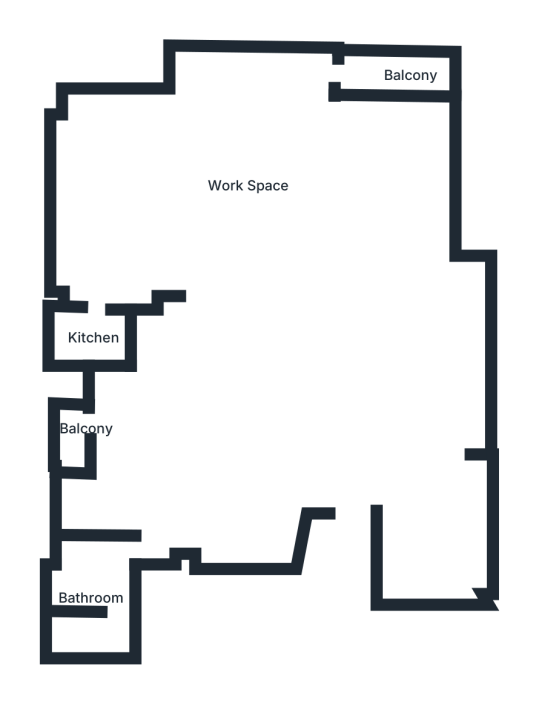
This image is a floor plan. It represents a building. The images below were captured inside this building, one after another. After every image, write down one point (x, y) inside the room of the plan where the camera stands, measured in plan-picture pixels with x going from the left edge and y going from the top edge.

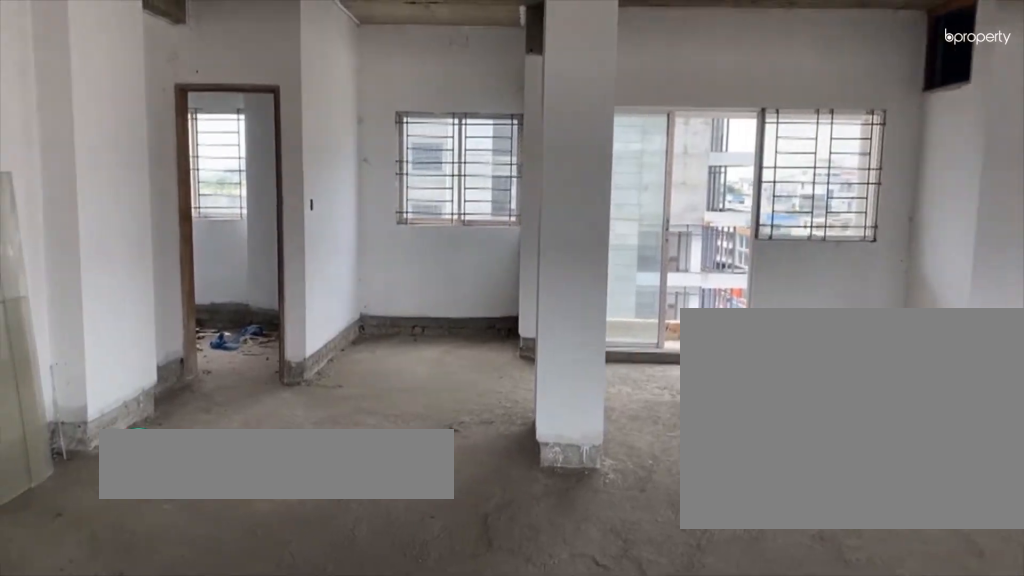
(297, 399)
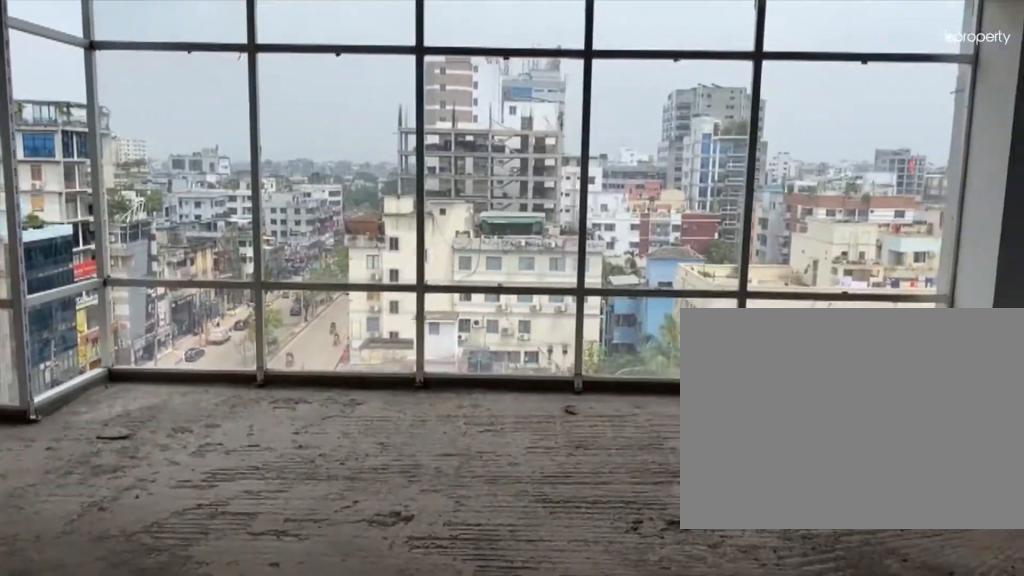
(389, 404)
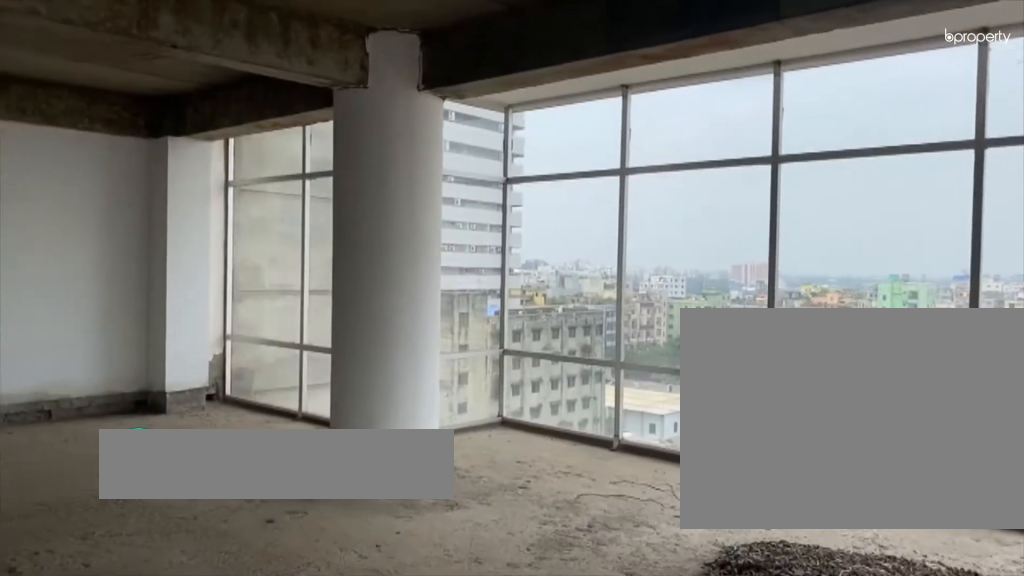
(399, 407)
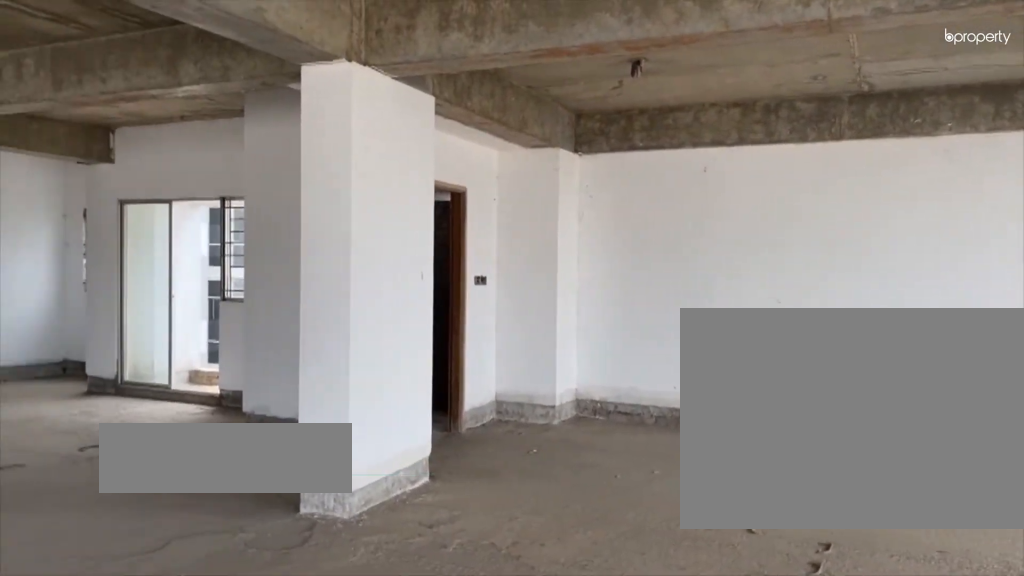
(215, 239)
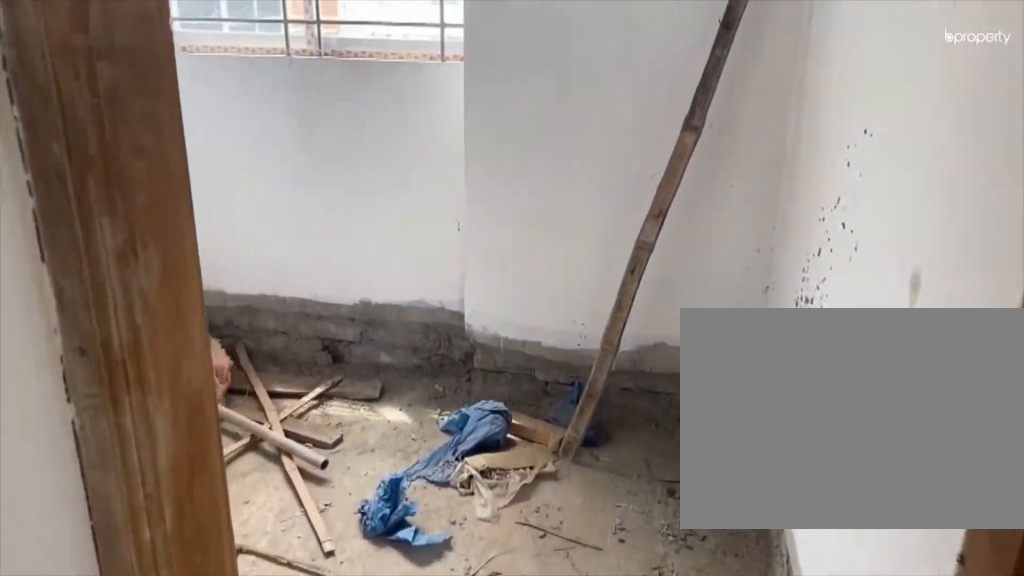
(110, 581)
